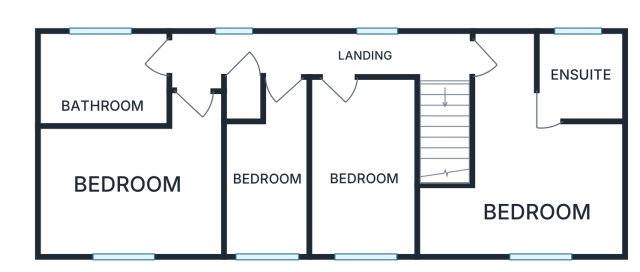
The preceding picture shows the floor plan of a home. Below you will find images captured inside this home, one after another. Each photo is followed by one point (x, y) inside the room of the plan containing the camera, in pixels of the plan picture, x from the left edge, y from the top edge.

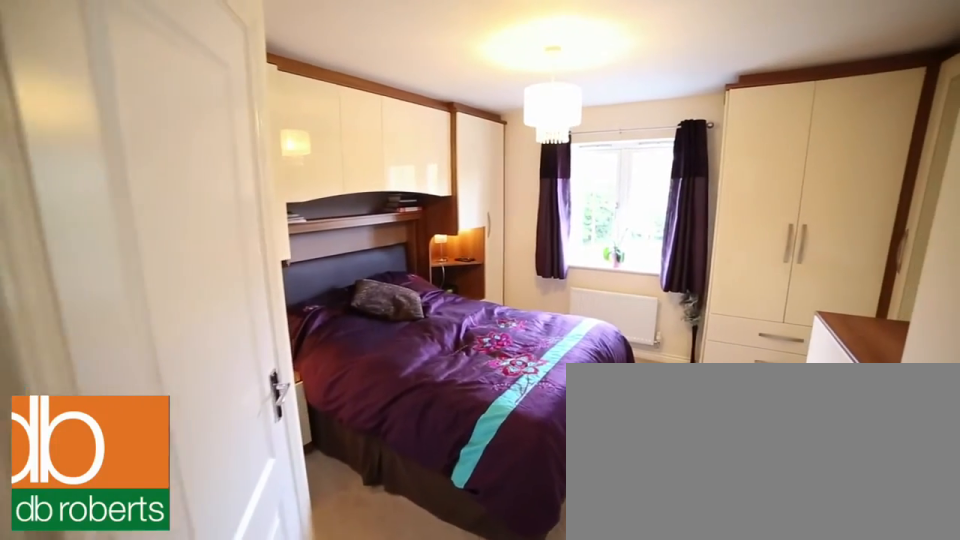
(528, 152)
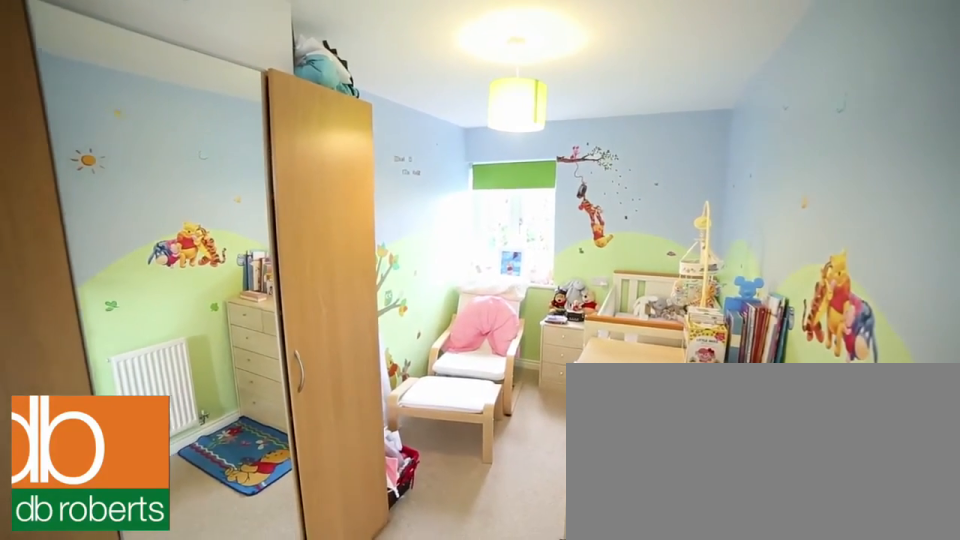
(363, 168)
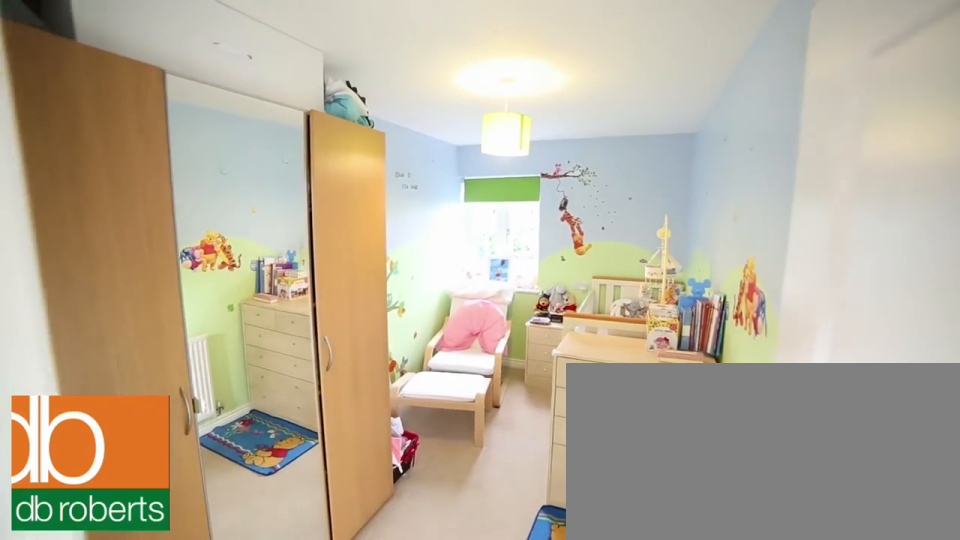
(363, 168)
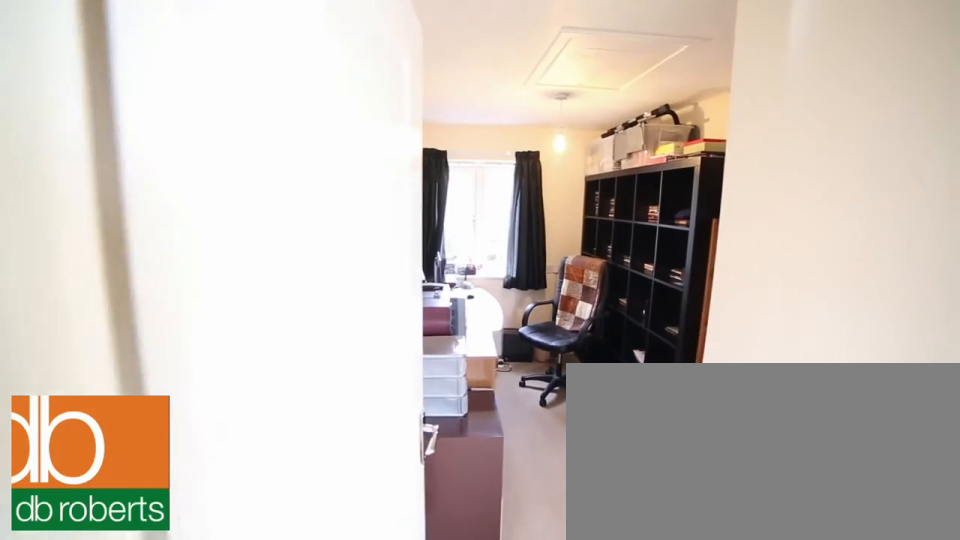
(263, 191)
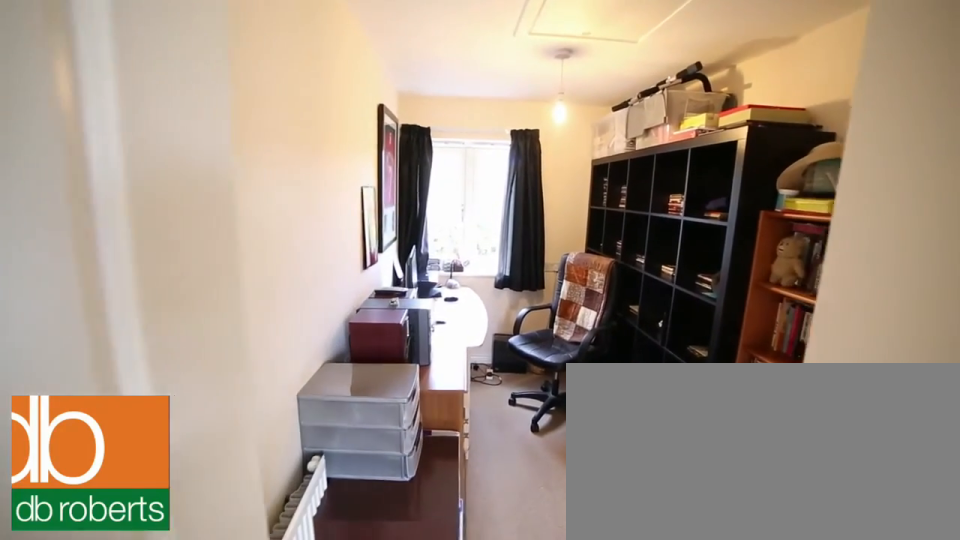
(263, 191)
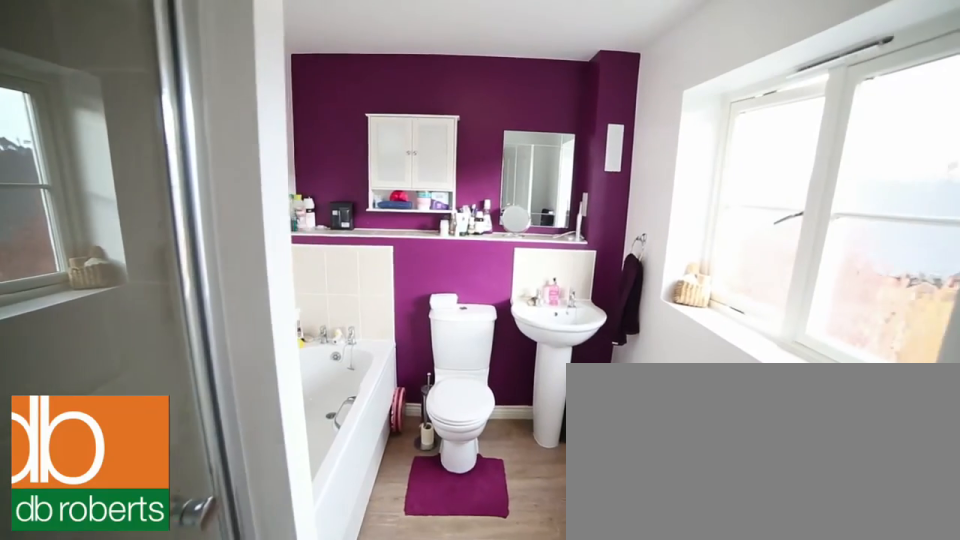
(101, 80)
